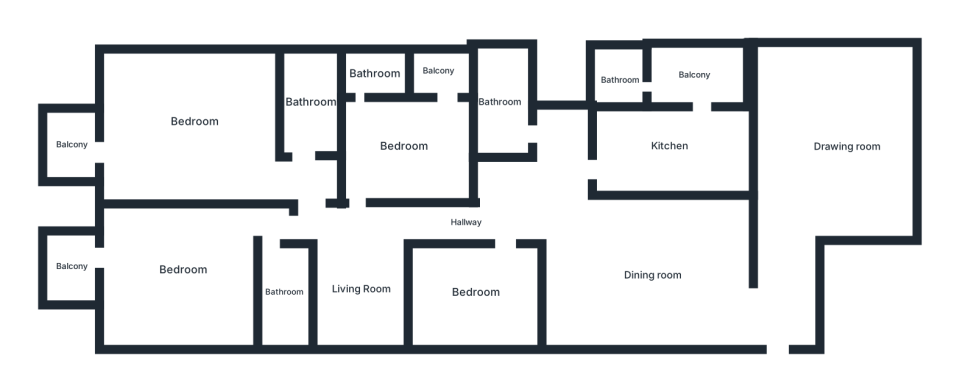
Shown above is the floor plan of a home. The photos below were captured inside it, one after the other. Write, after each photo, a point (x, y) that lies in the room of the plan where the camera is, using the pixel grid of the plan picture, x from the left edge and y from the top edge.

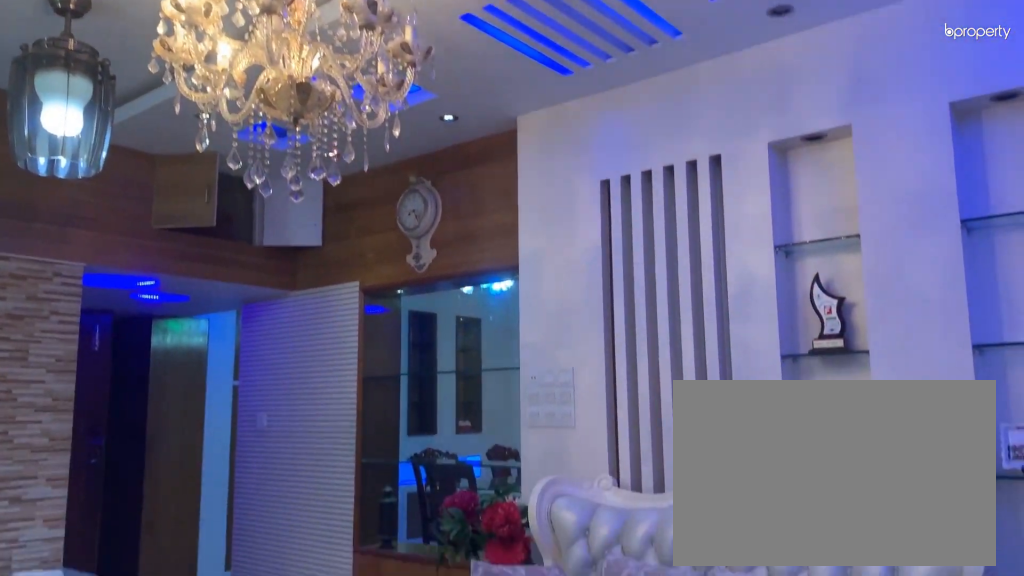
(845, 148)
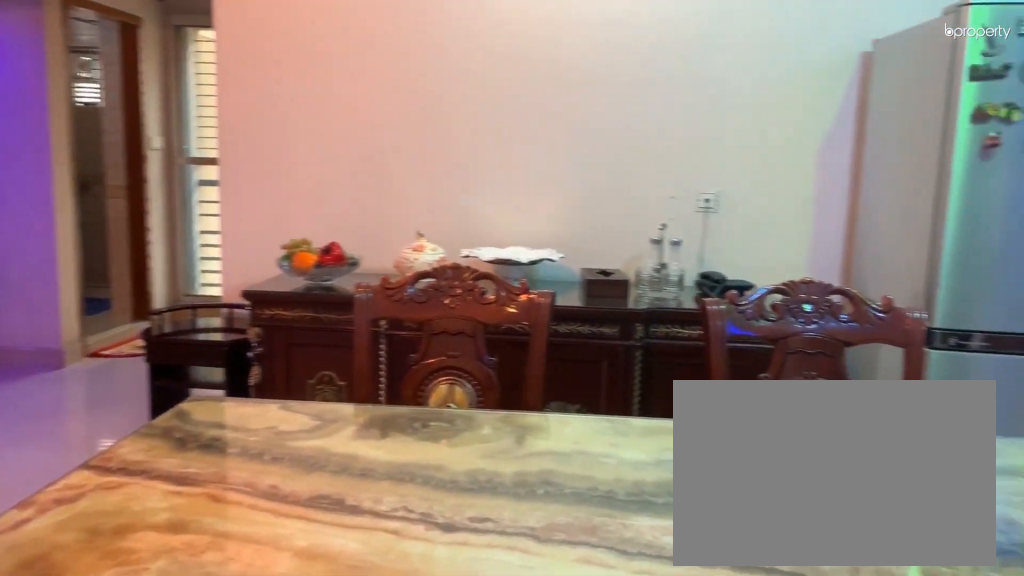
(651, 276)
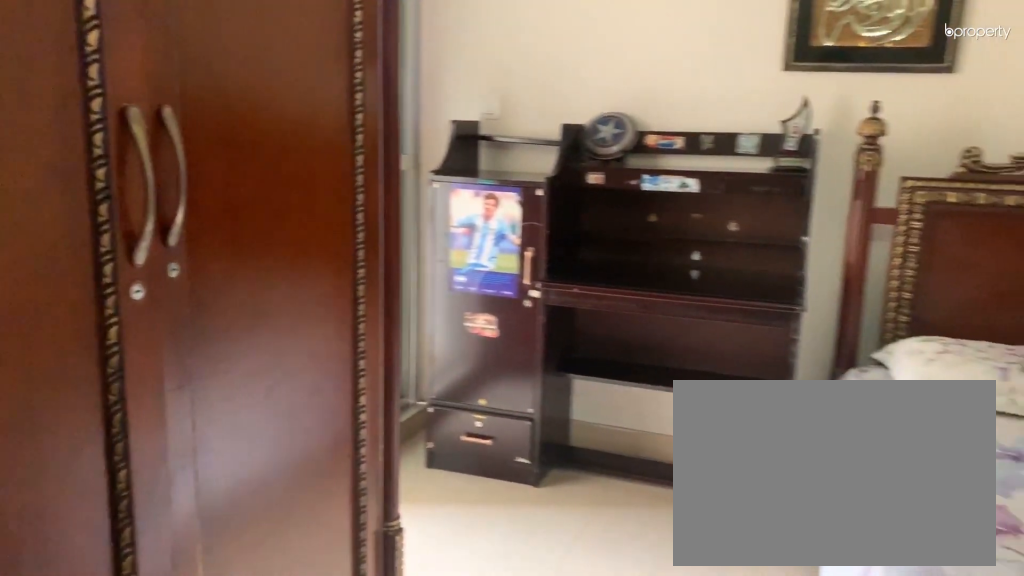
(405, 146)
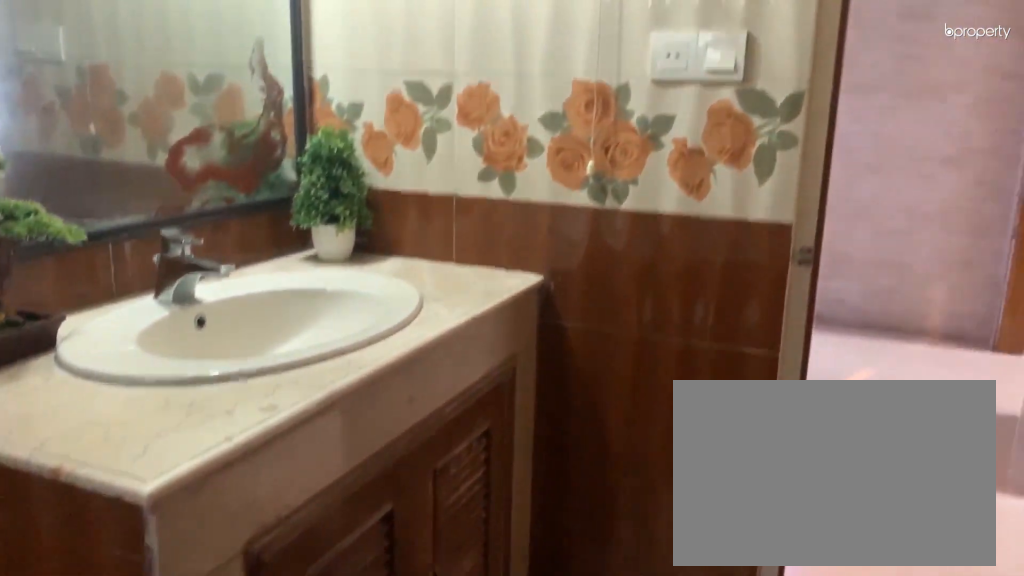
(310, 102)
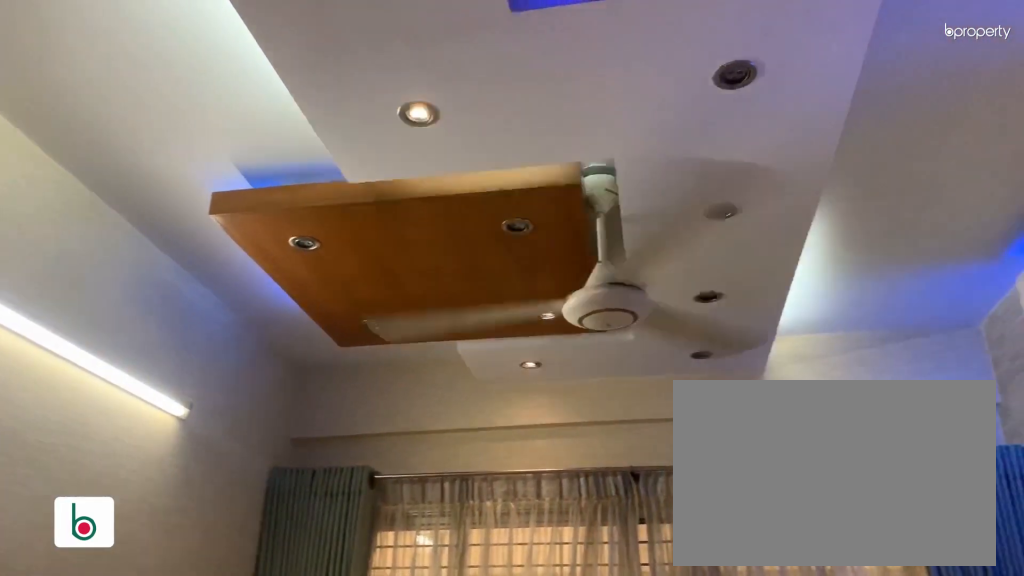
(359, 289)
